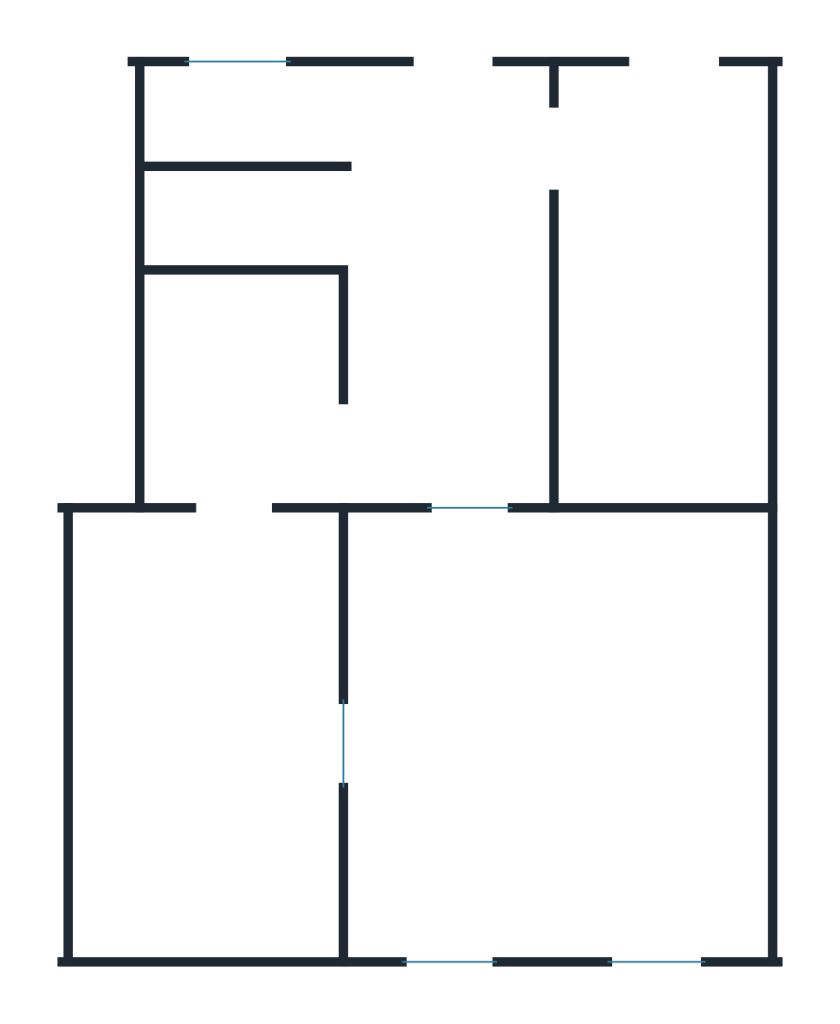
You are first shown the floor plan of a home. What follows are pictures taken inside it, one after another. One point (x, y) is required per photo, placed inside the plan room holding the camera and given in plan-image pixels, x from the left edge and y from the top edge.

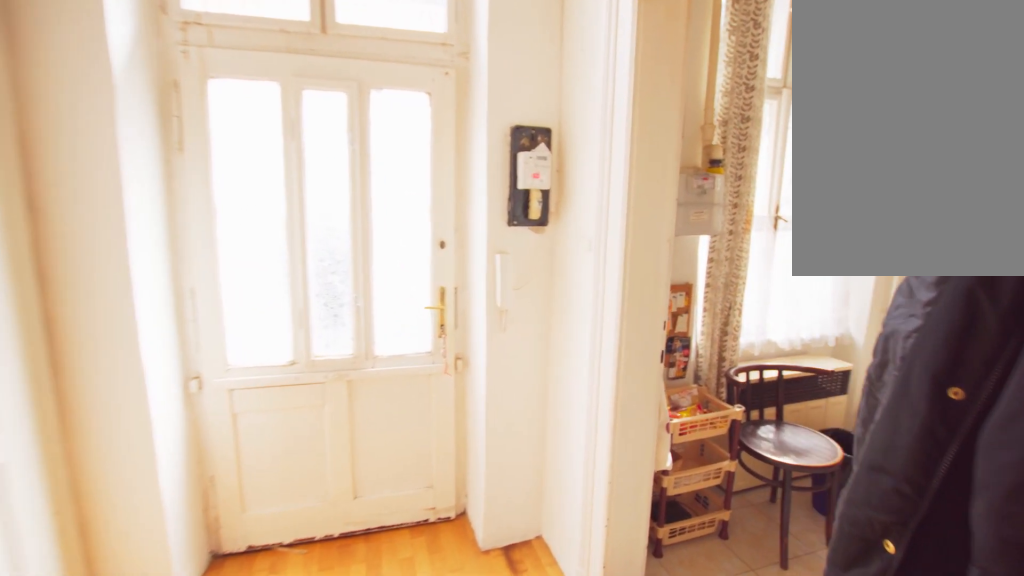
(460, 294)
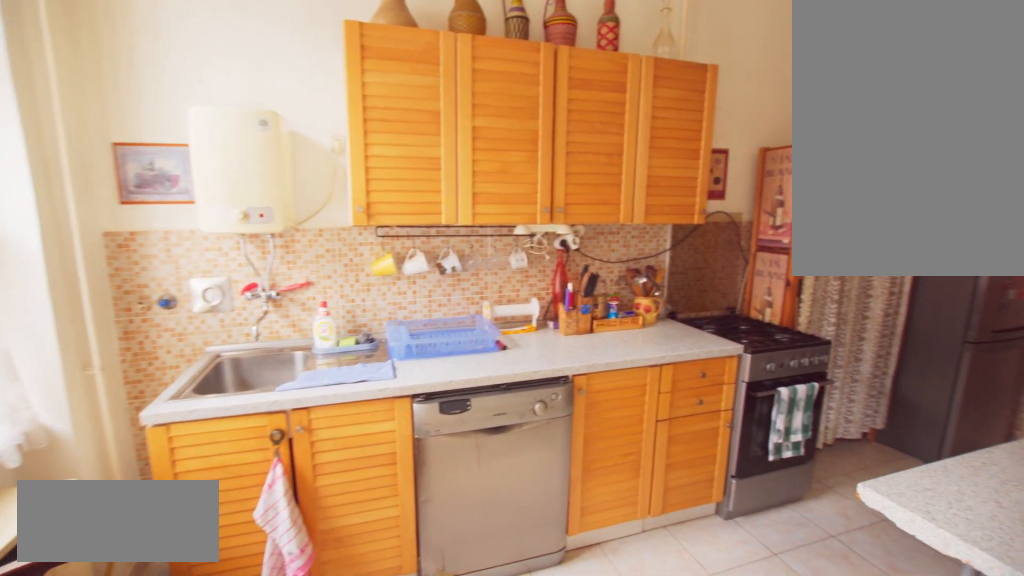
(676, 287)
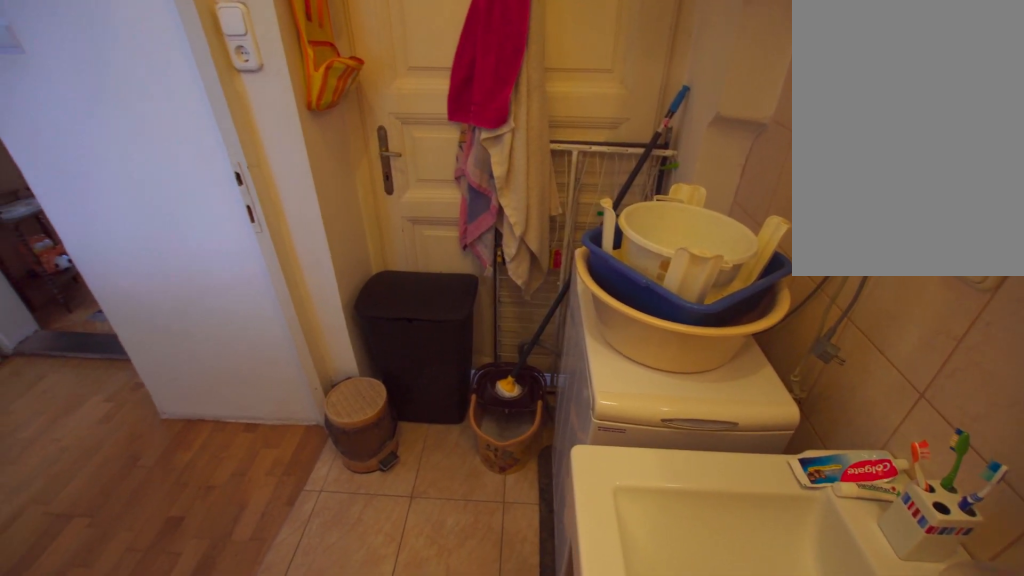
(237, 389)
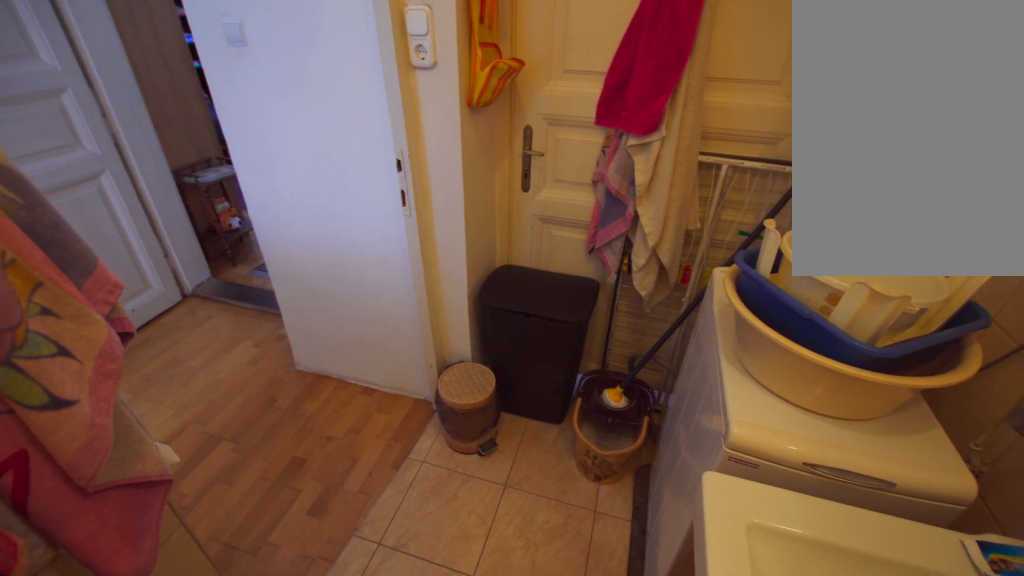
(236, 385)
